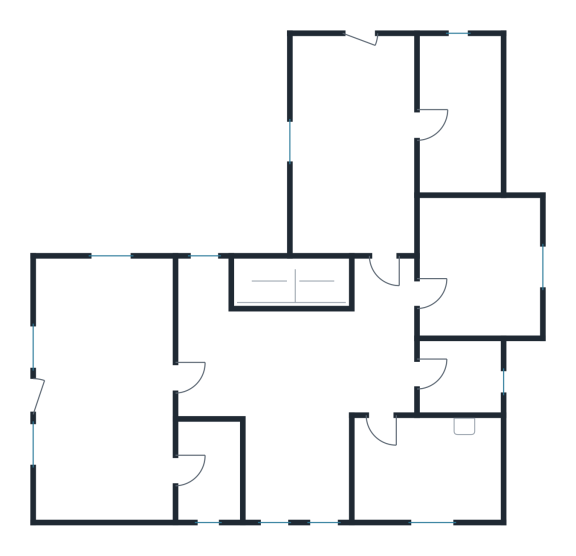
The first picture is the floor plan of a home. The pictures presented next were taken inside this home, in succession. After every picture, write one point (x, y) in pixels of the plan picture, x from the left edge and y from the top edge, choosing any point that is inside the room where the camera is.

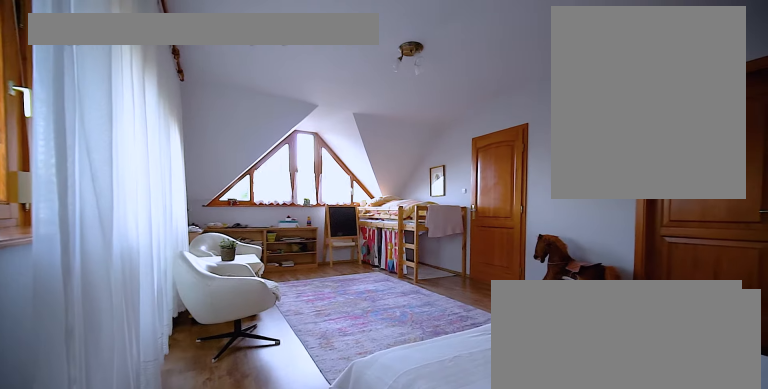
(105, 391)
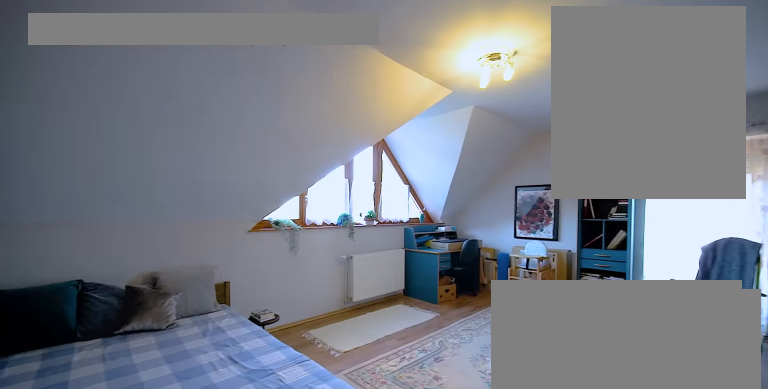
(355, 147)
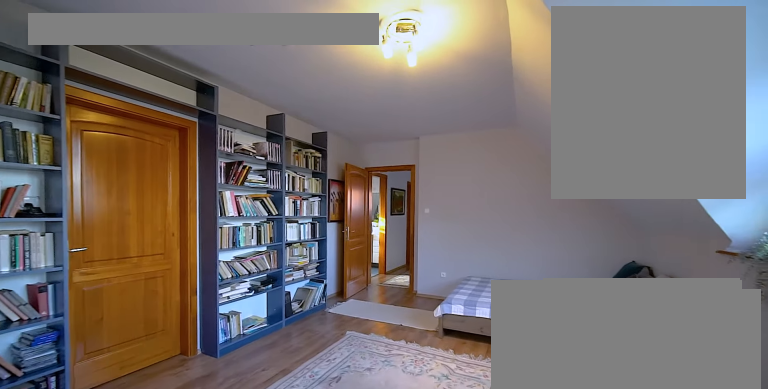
(355, 148)
